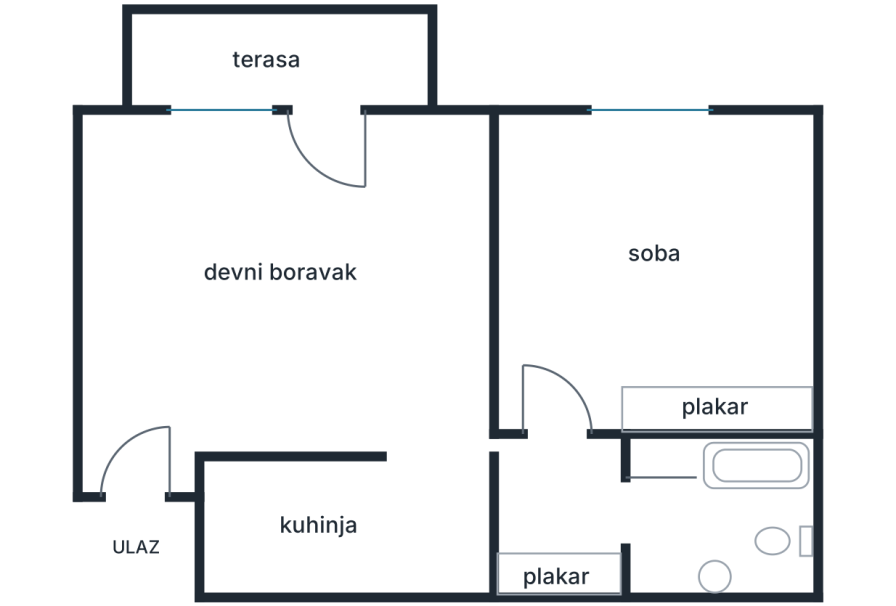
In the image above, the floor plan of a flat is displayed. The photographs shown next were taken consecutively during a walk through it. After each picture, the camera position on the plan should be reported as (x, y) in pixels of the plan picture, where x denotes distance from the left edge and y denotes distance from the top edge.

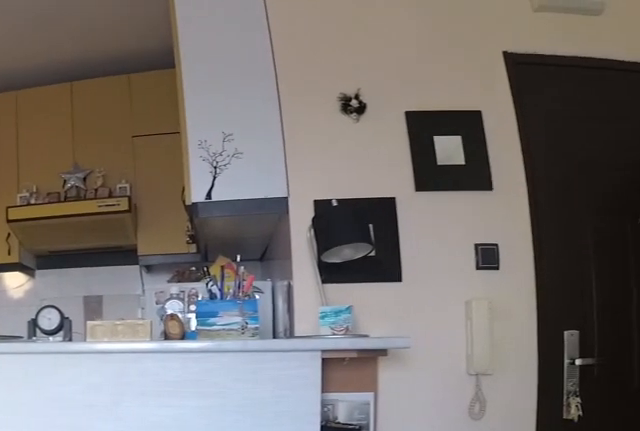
(250, 215)
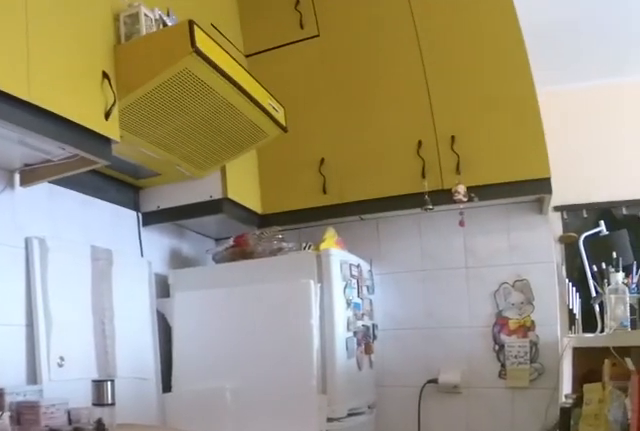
(445, 493)
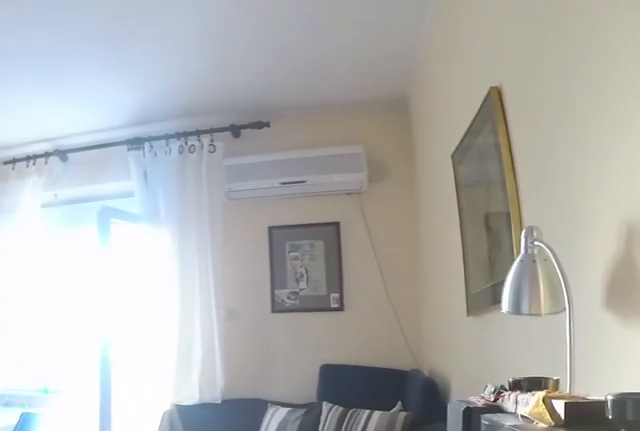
(442, 493)
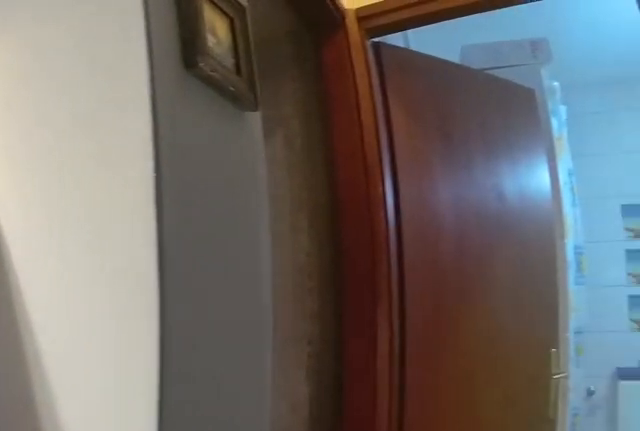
(441, 483)
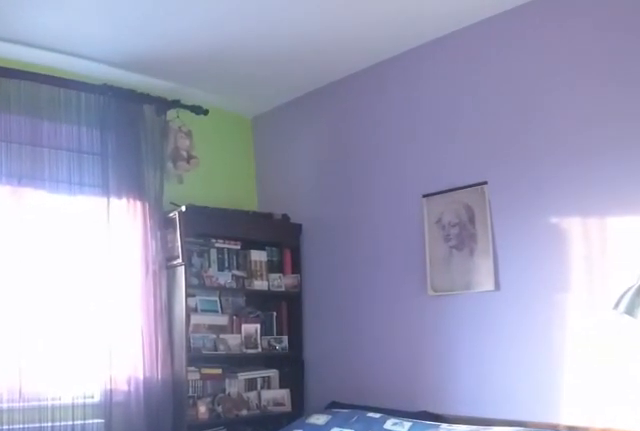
(542, 460)
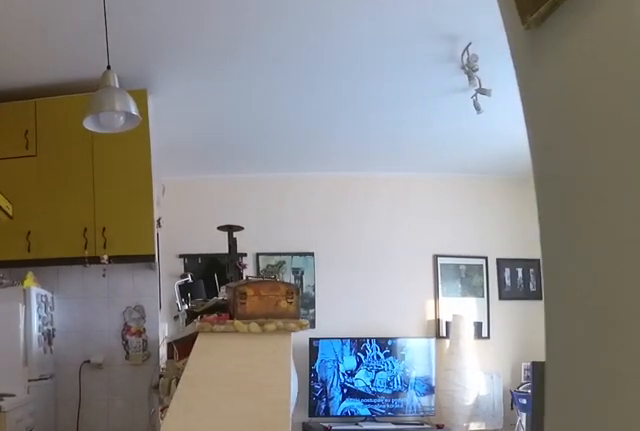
(524, 492)
